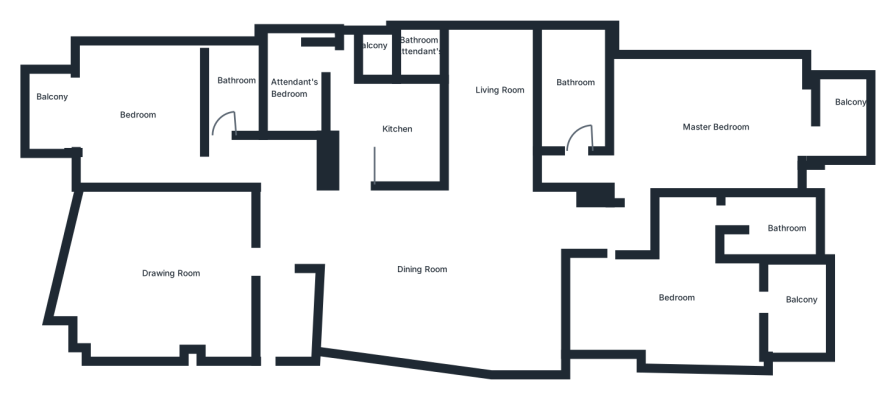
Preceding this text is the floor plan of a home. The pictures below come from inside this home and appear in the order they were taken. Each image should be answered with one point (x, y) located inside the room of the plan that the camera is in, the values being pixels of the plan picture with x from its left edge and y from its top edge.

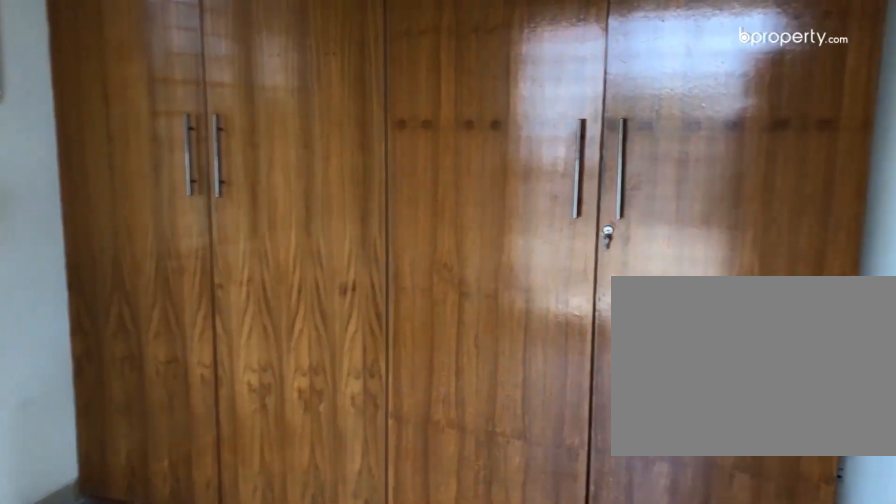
(136, 117)
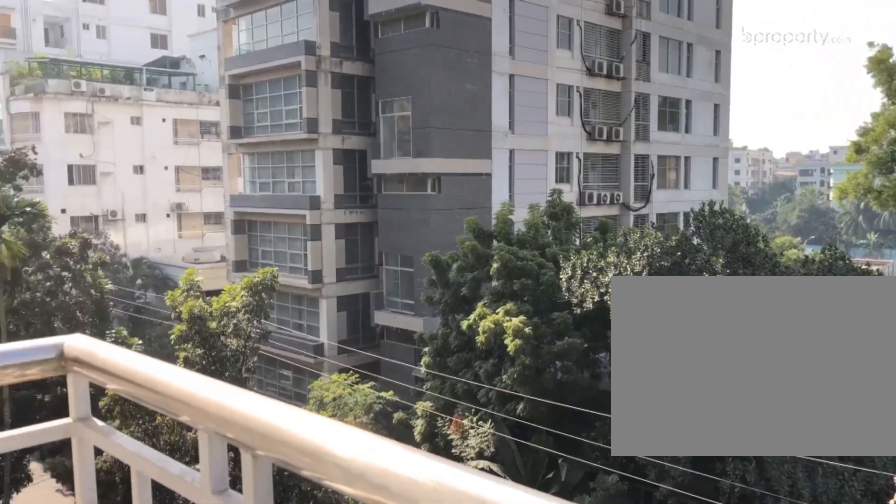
(47, 114)
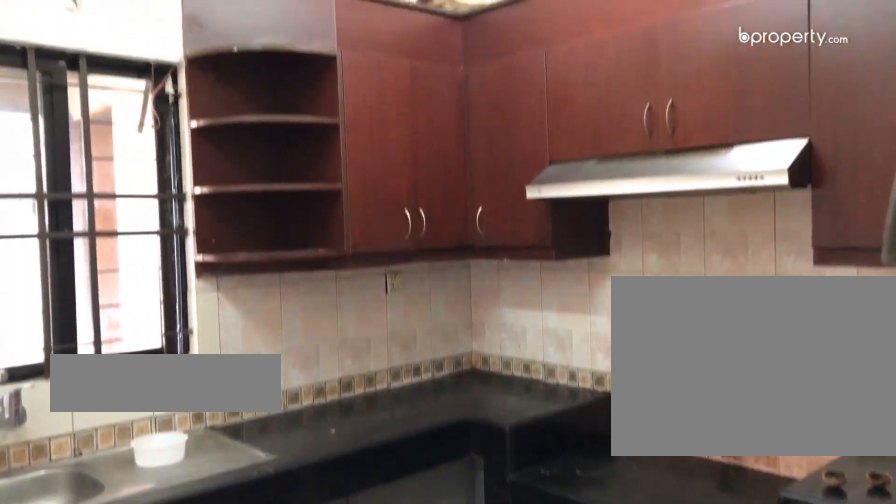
(381, 116)
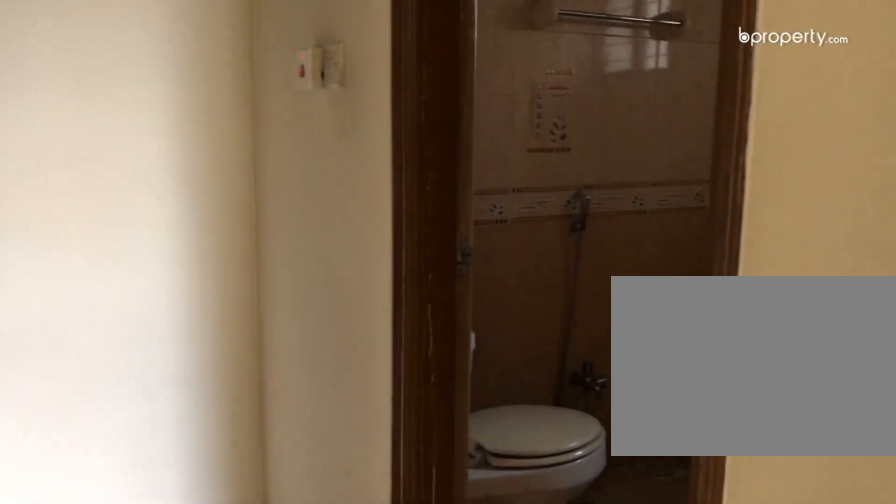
(587, 167)
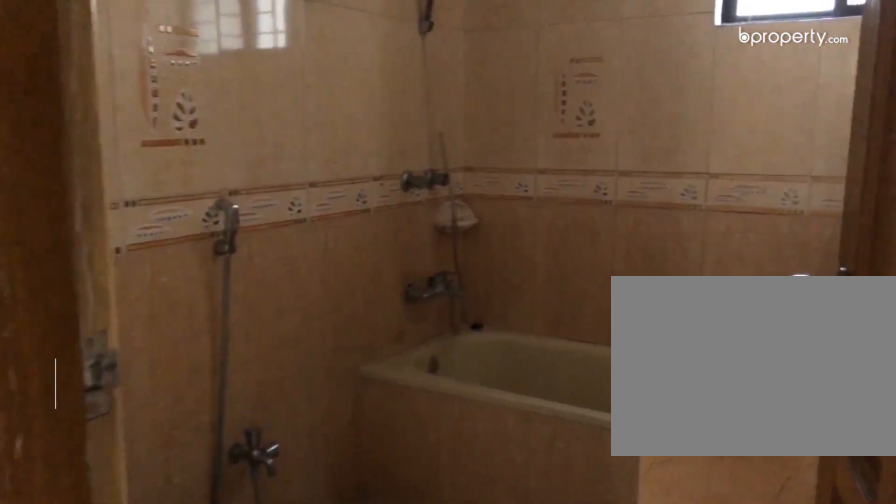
(569, 86)
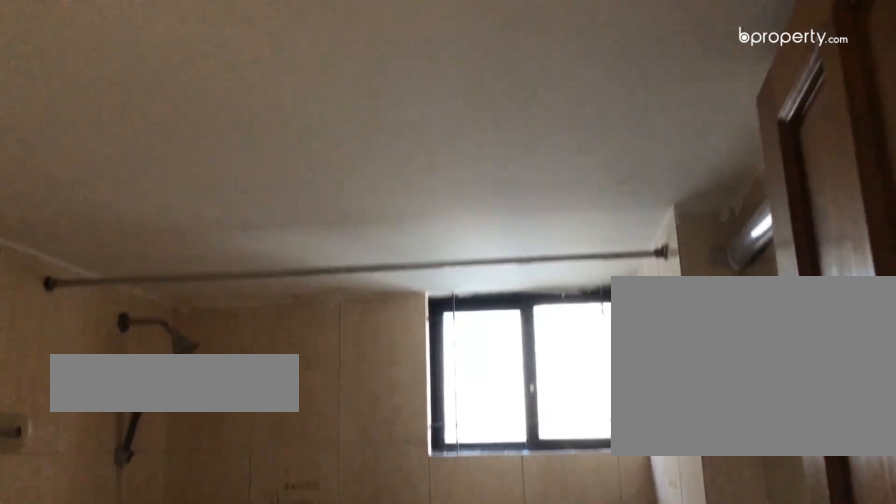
(570, 86)
